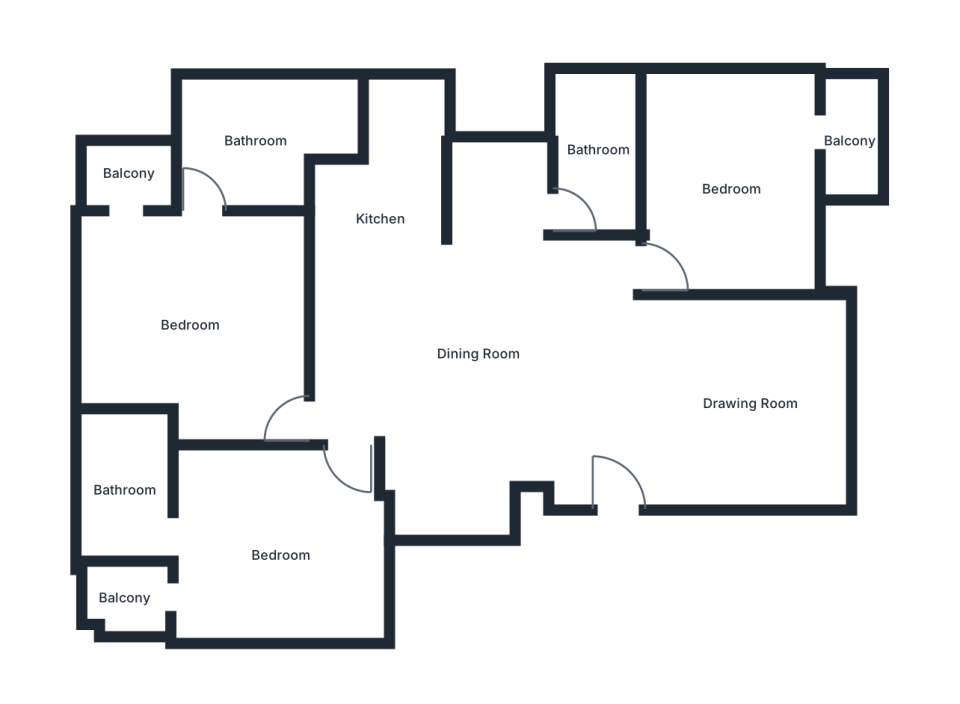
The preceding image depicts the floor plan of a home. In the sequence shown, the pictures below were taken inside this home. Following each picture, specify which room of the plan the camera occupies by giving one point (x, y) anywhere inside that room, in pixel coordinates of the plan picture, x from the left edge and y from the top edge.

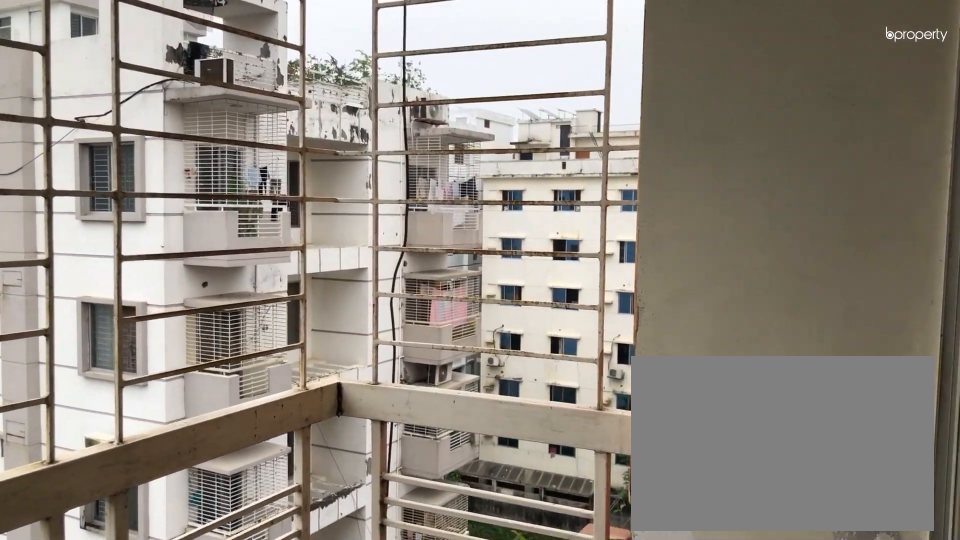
(850, 137)
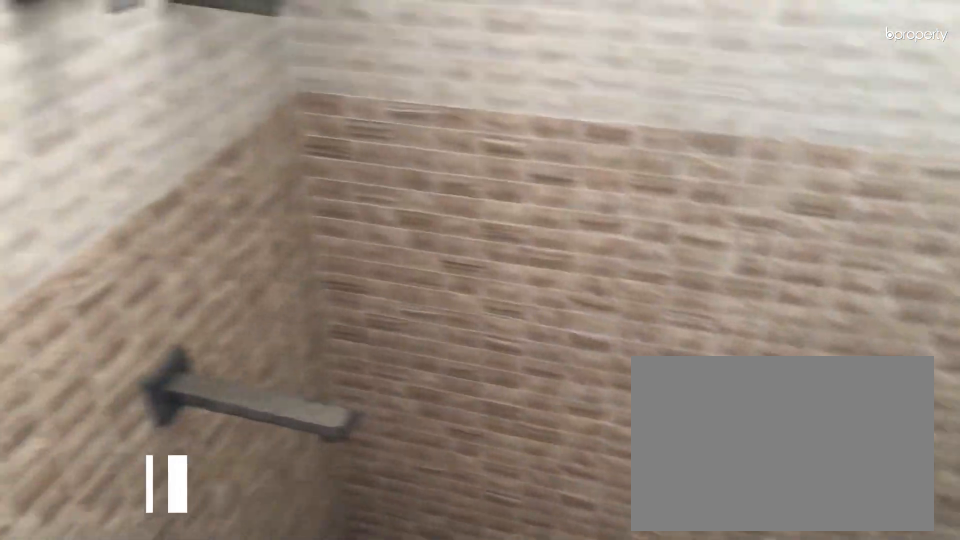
(597, 147)
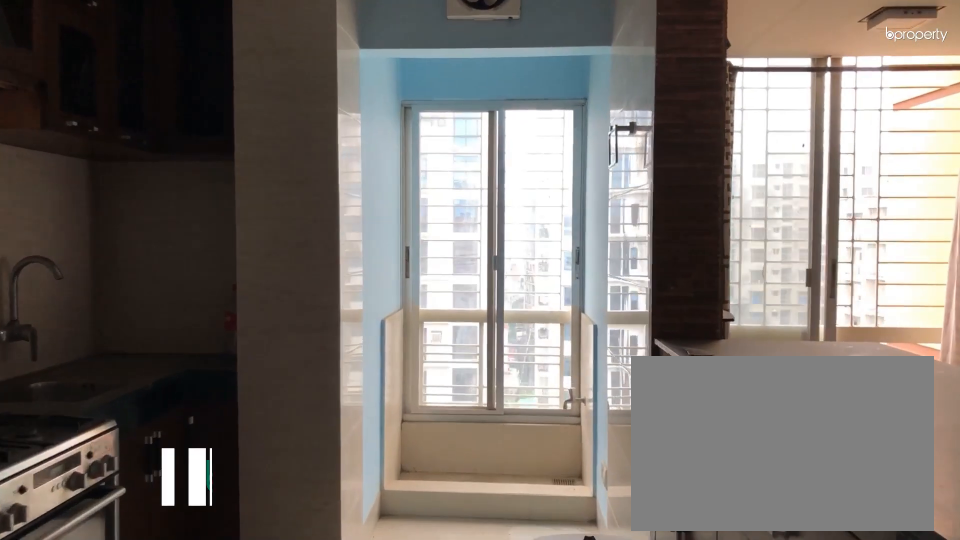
(381, 218)
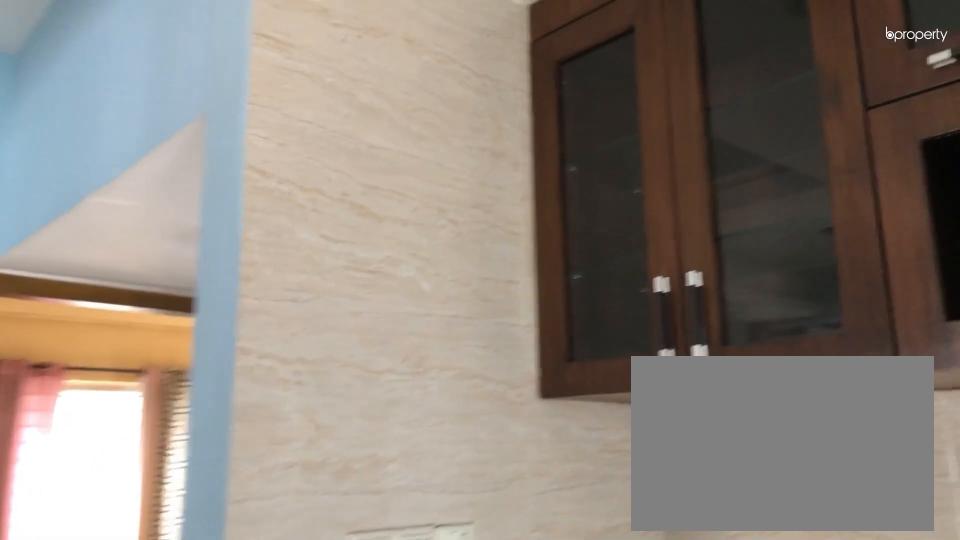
(381, 218)
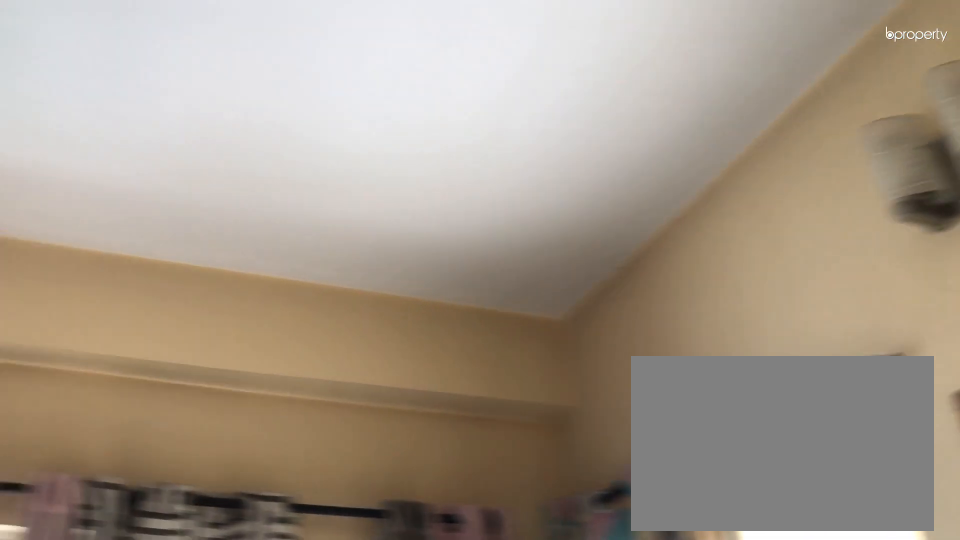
(190, 325)
